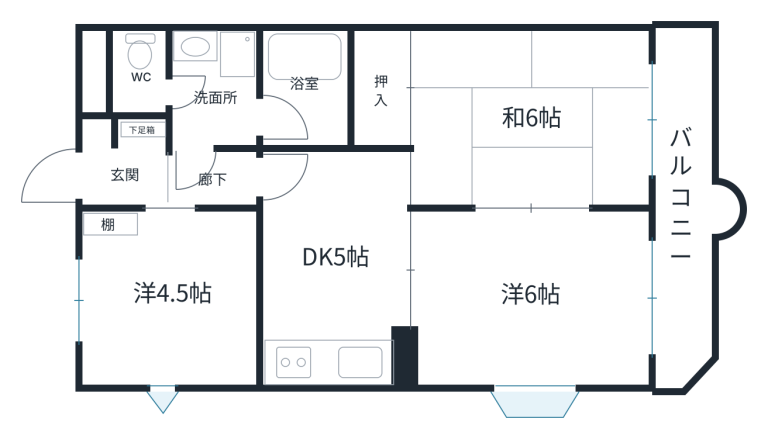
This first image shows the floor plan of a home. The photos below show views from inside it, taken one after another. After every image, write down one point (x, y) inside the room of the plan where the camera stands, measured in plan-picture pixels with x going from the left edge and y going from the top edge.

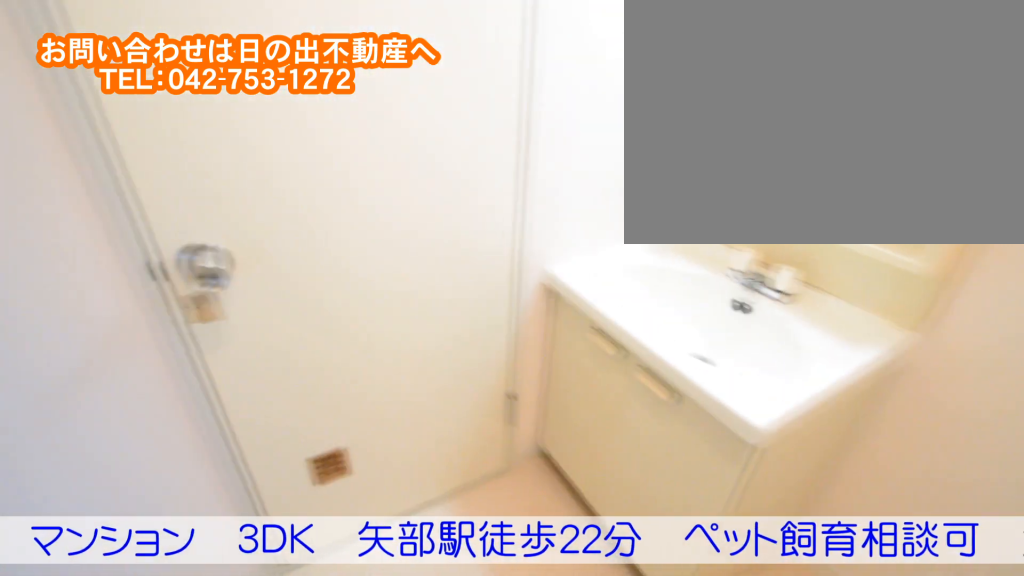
(215, 112)
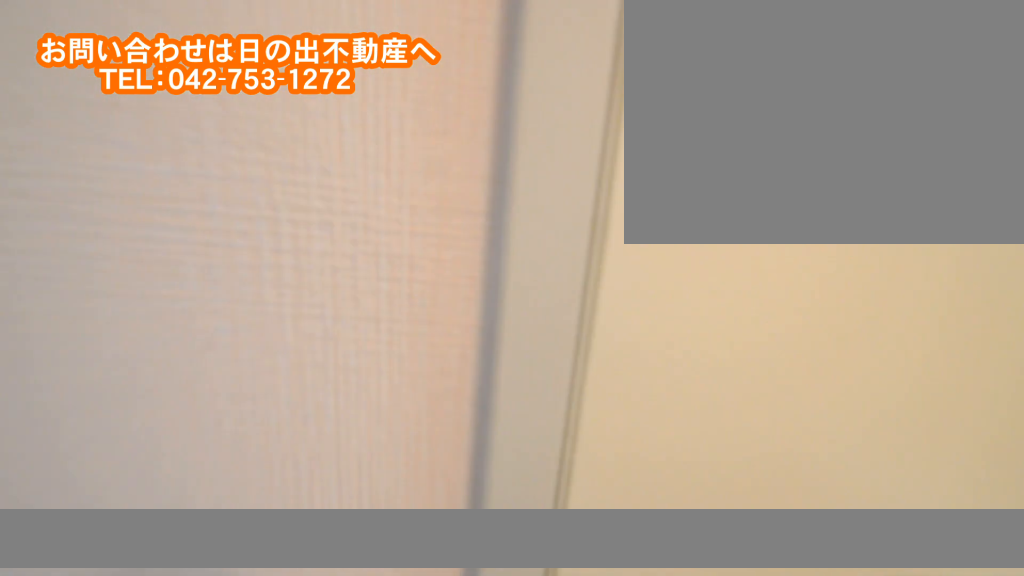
(215, 112)
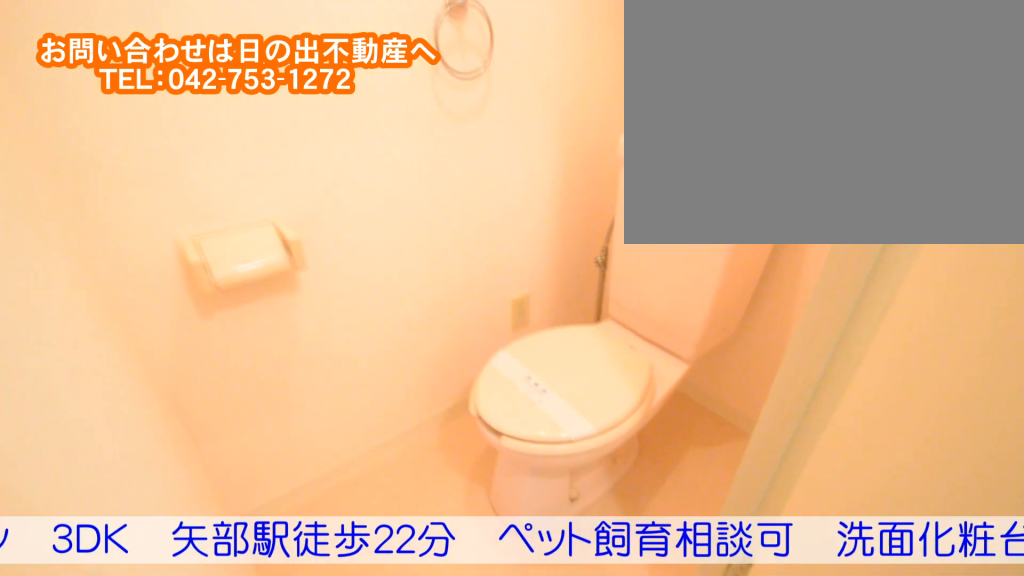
(139, 73)
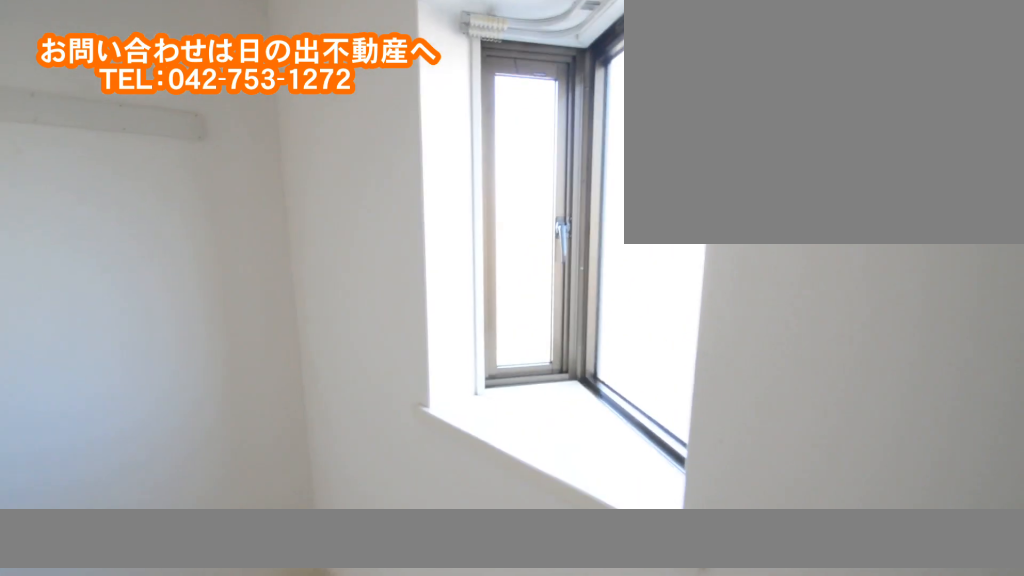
(171, 331)
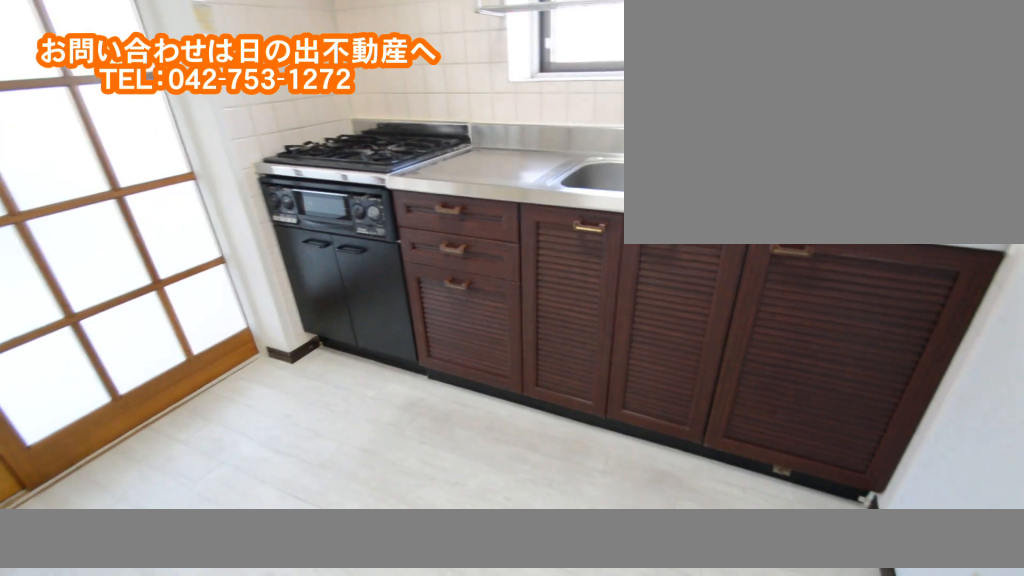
(344, 291)
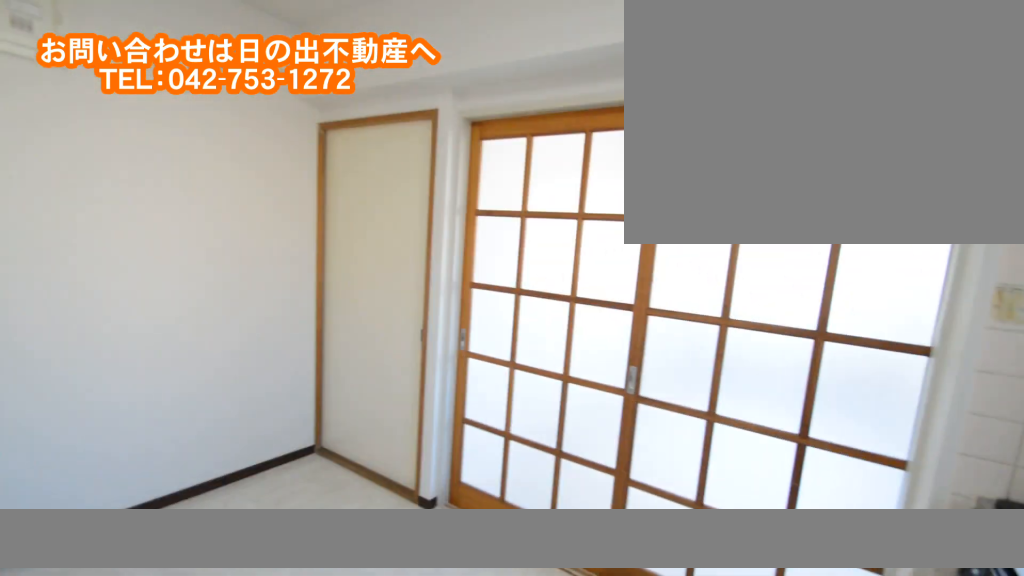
(344, 291)
